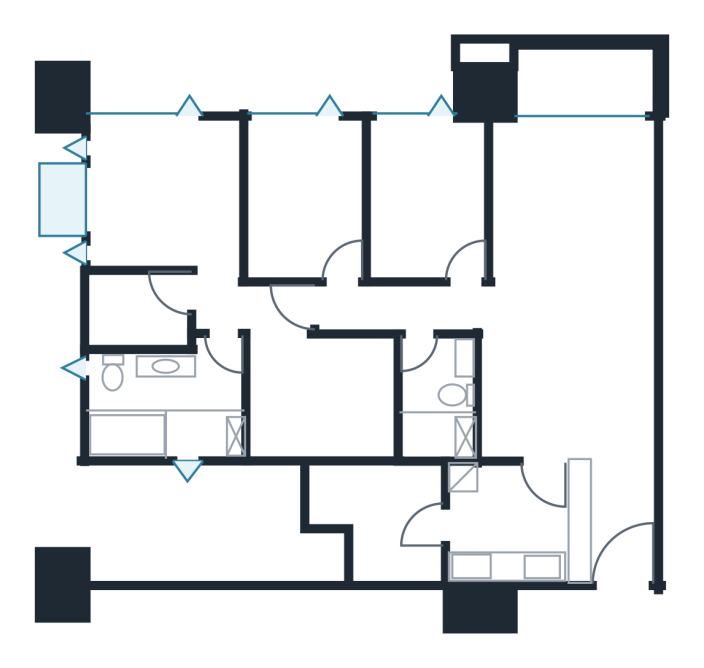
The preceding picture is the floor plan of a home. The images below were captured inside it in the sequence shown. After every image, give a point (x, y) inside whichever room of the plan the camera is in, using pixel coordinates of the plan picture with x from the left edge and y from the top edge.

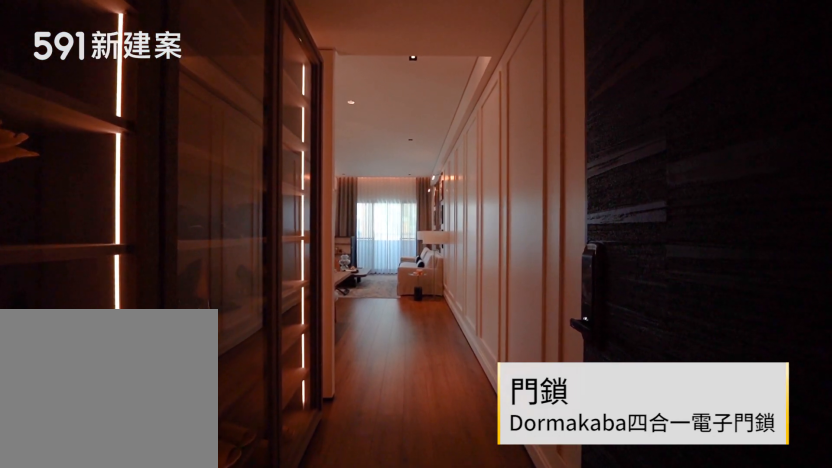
(611, 518)
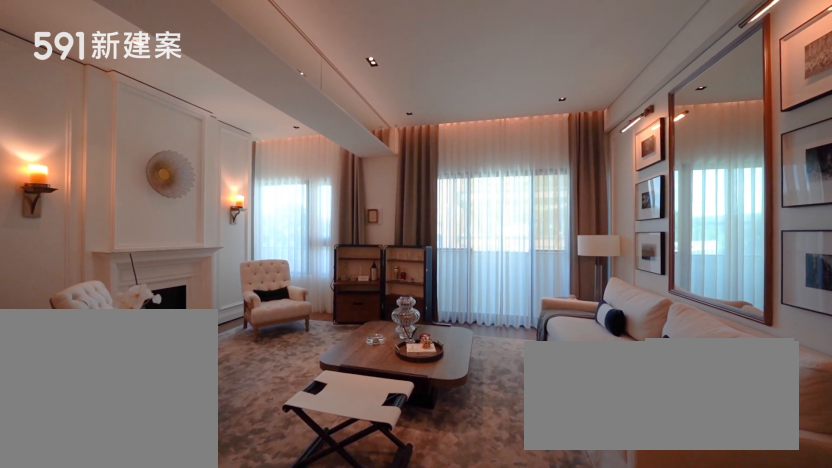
(508, 198)
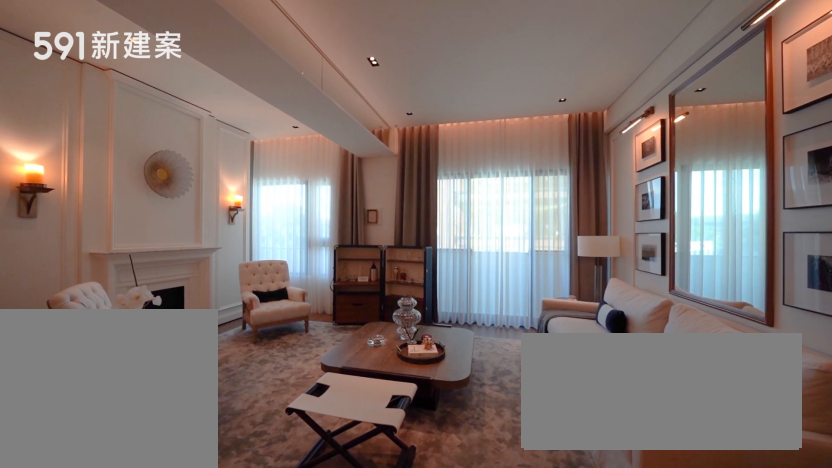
(508, 198)
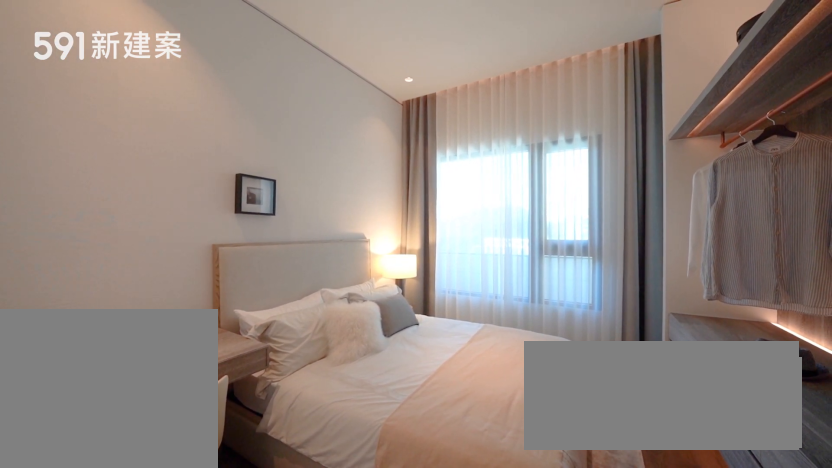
(300, 192)
